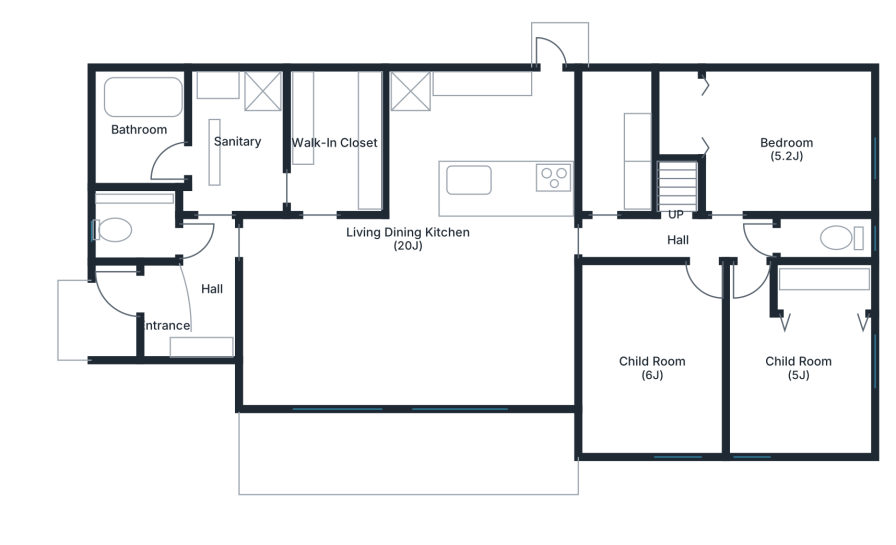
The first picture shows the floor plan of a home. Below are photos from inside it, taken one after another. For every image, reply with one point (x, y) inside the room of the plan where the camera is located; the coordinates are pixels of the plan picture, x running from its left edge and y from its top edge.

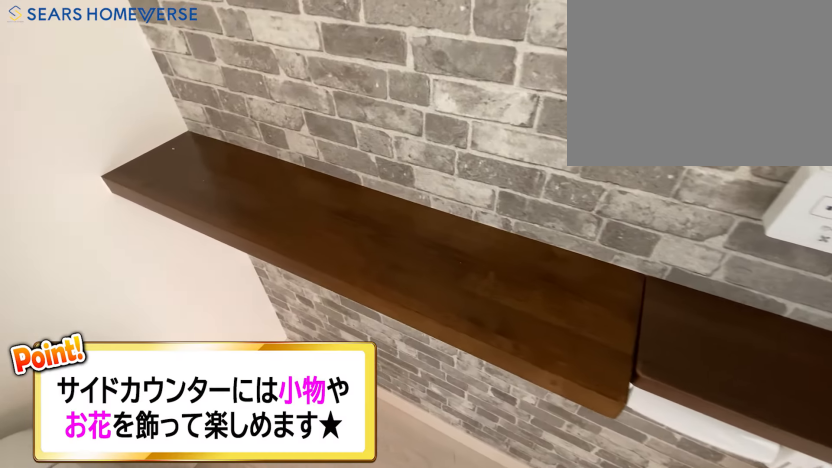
(144, 231)
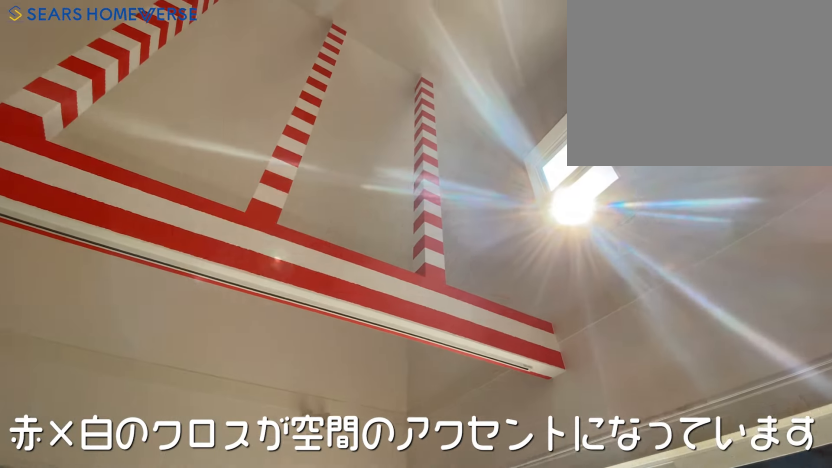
(410, 310)
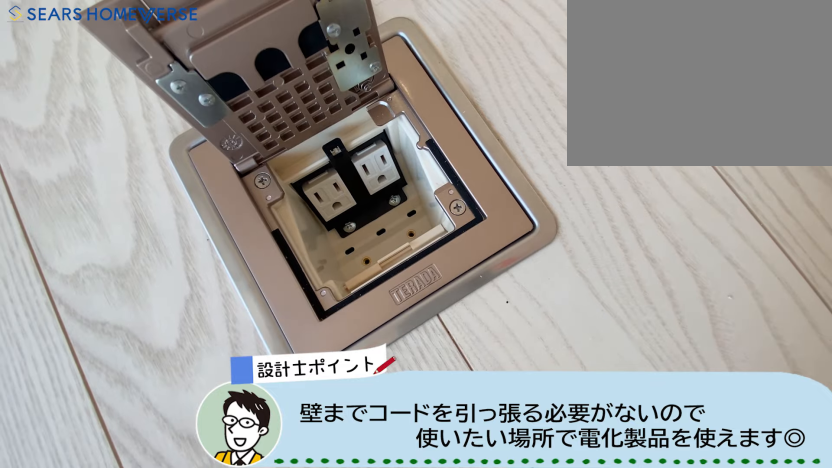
(411, 310)
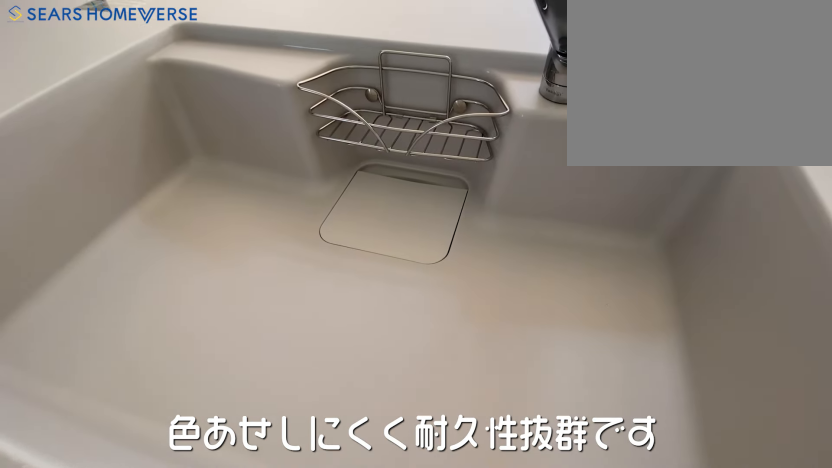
(493, 132)
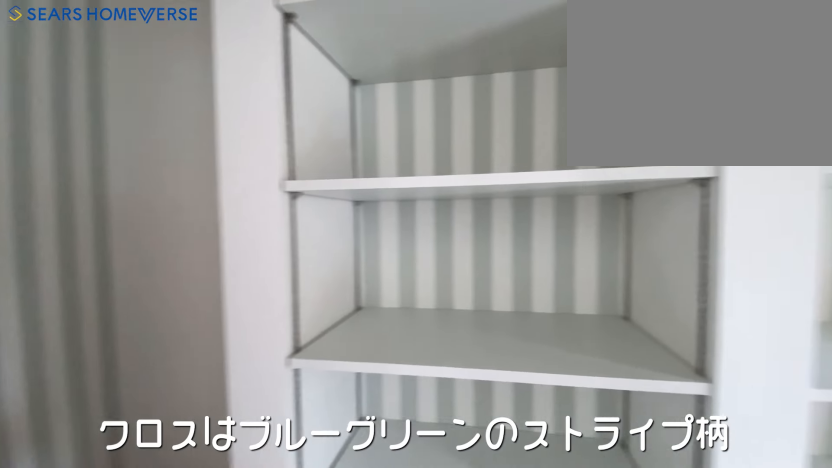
(617, 140)
